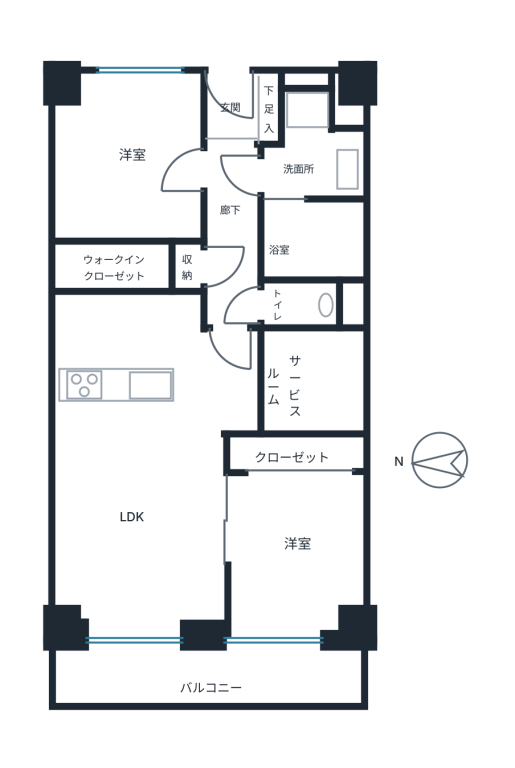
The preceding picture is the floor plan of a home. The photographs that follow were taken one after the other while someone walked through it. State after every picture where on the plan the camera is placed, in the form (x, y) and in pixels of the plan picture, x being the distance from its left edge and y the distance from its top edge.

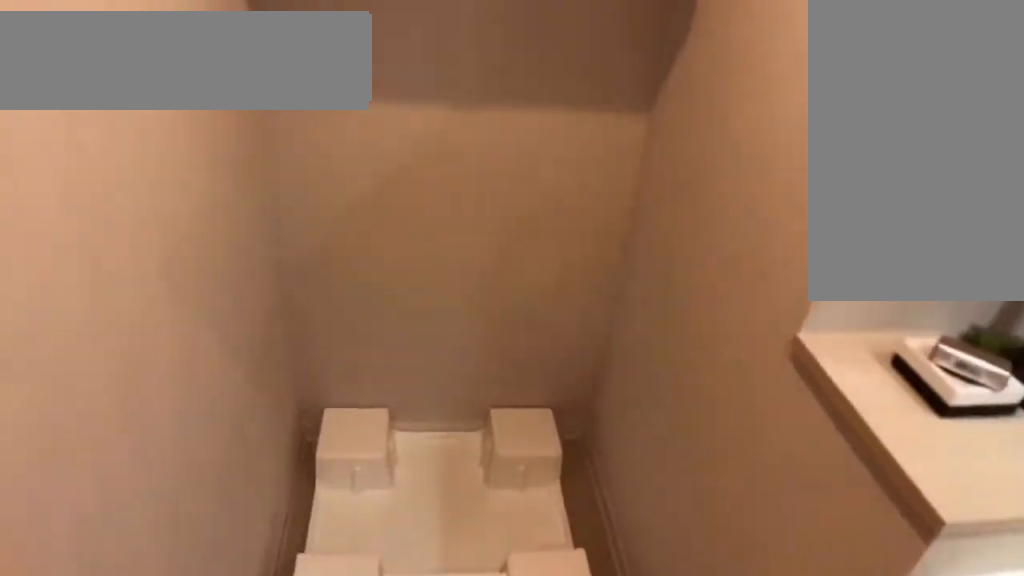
(313, 200)
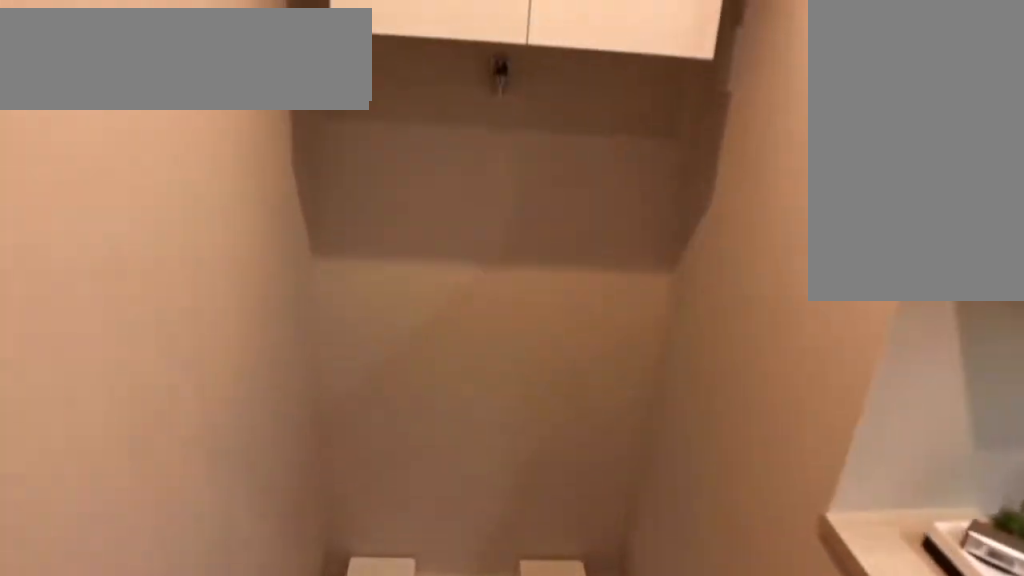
(313, 200)
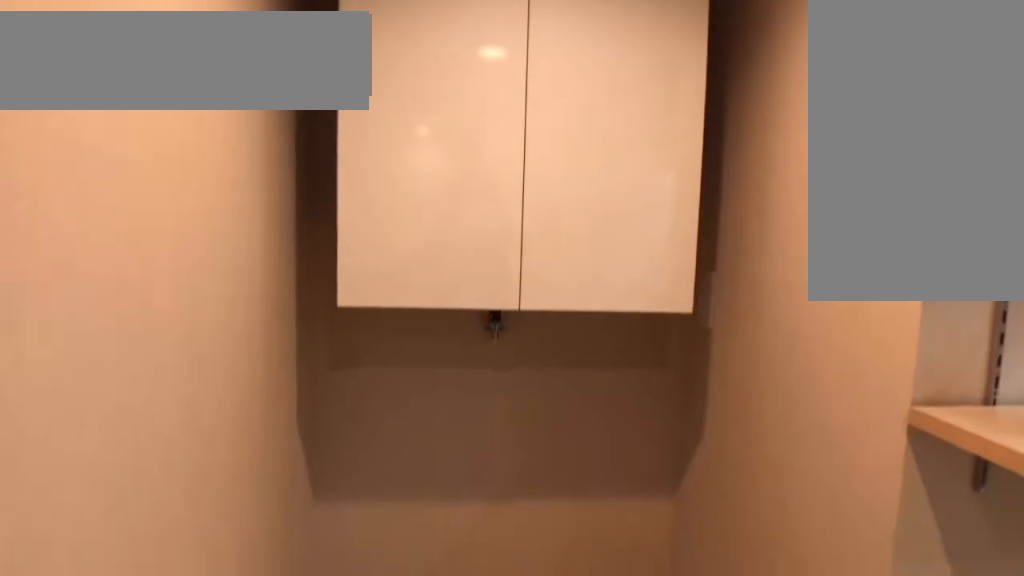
(315, 202)
